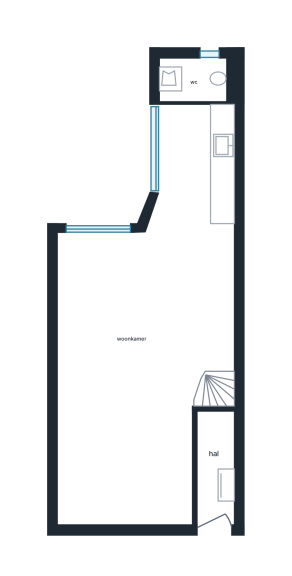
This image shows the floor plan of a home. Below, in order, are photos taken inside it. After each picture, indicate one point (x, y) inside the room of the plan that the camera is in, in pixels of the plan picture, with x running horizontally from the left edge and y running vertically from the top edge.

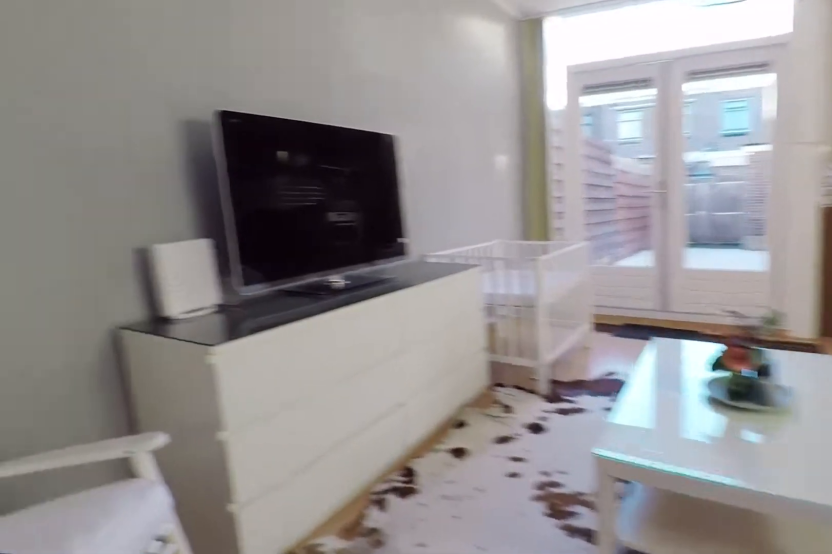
(105, 293)
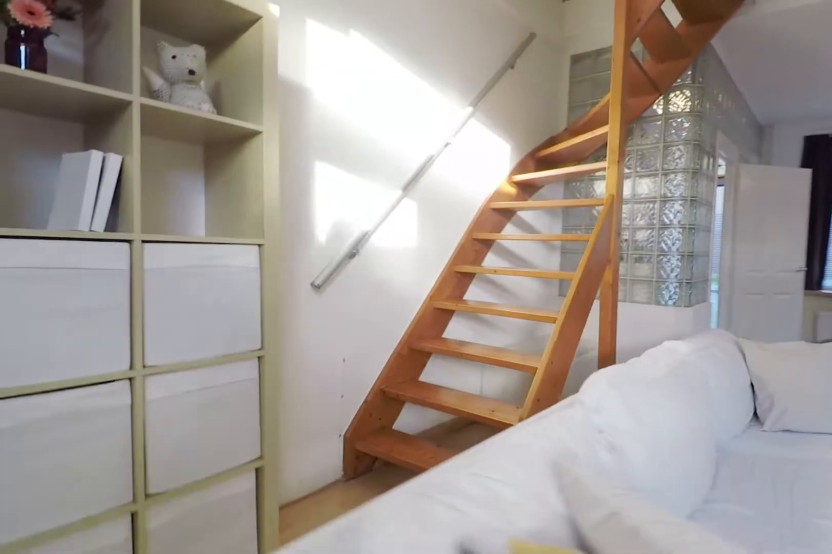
(106, 288)
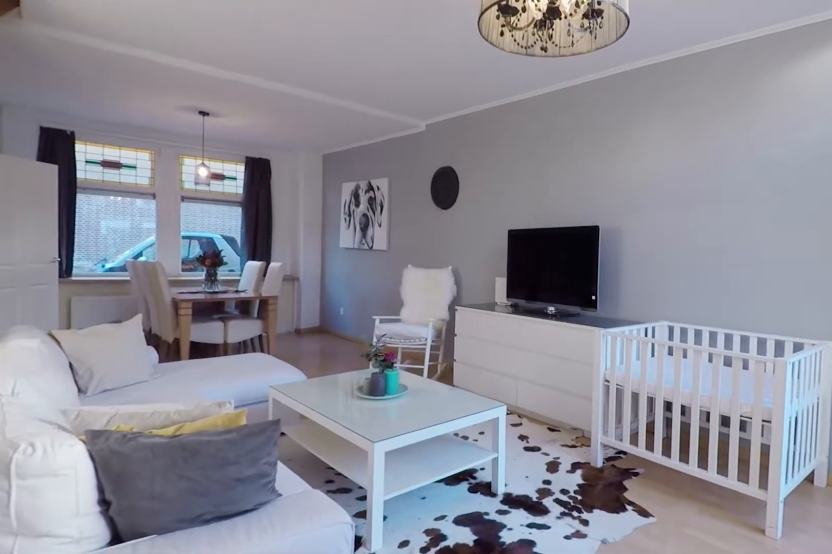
(225, 297)
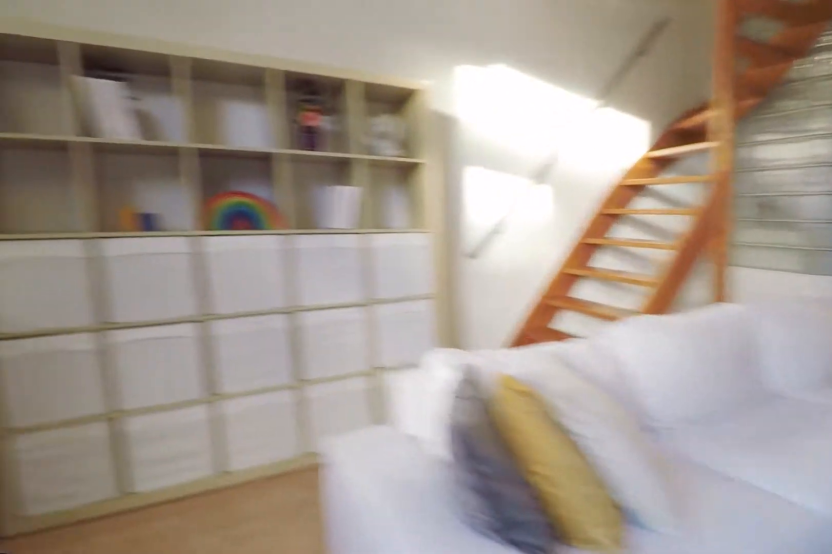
(108, 289)
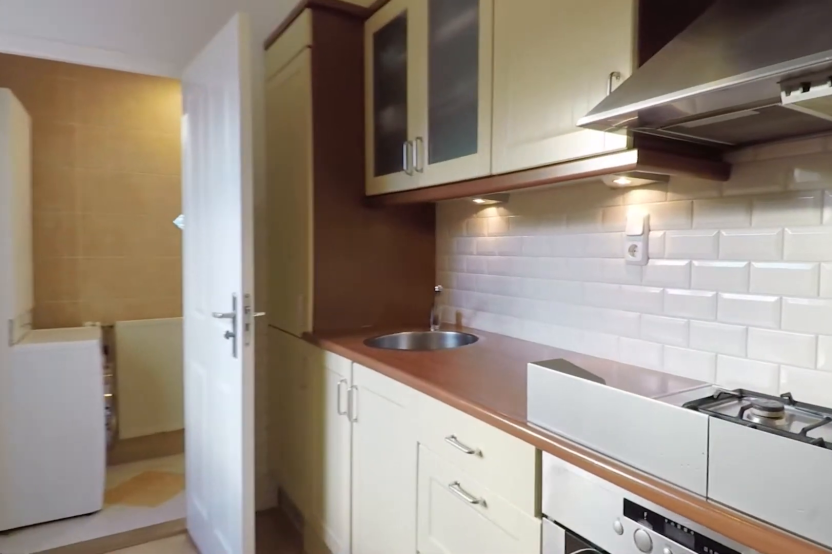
(222, 165)
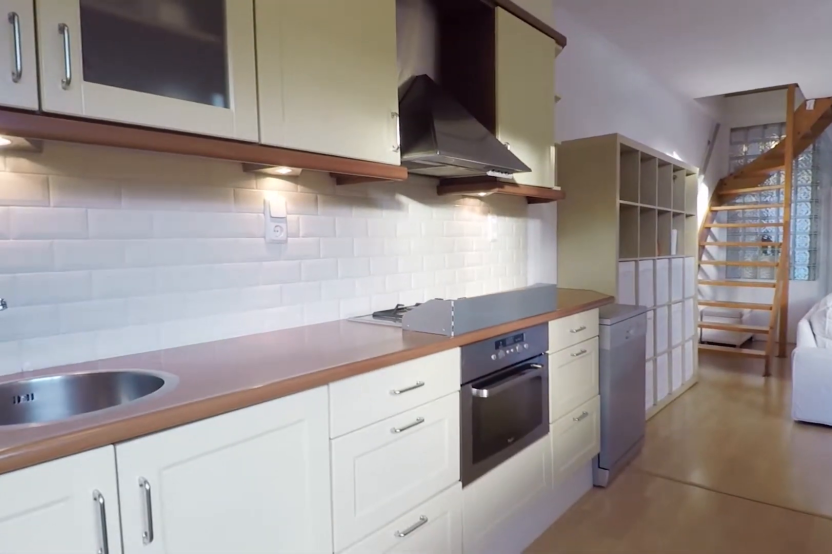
(222, 165)
